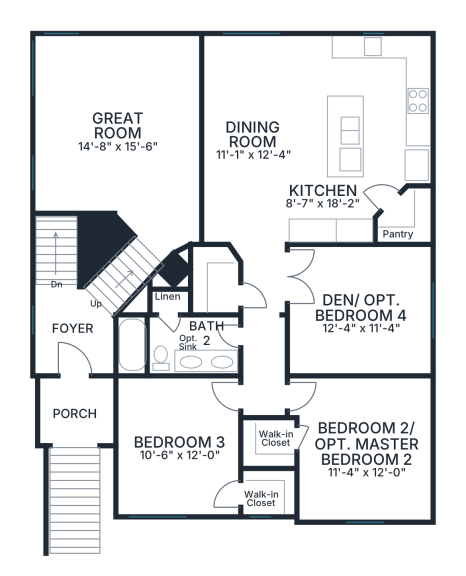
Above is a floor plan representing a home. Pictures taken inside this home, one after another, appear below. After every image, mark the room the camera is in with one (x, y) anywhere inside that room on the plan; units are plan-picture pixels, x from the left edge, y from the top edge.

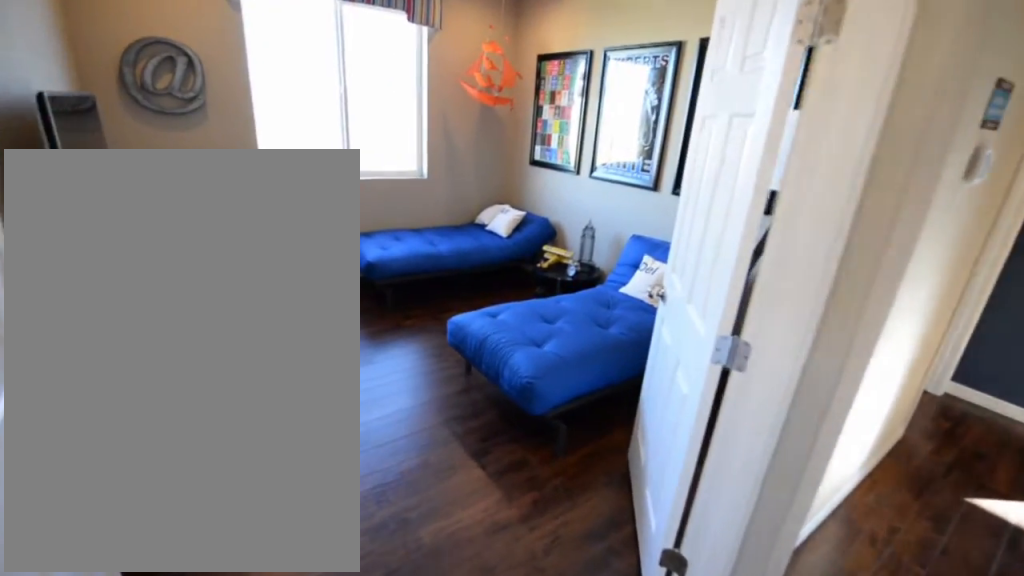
(359, 310)
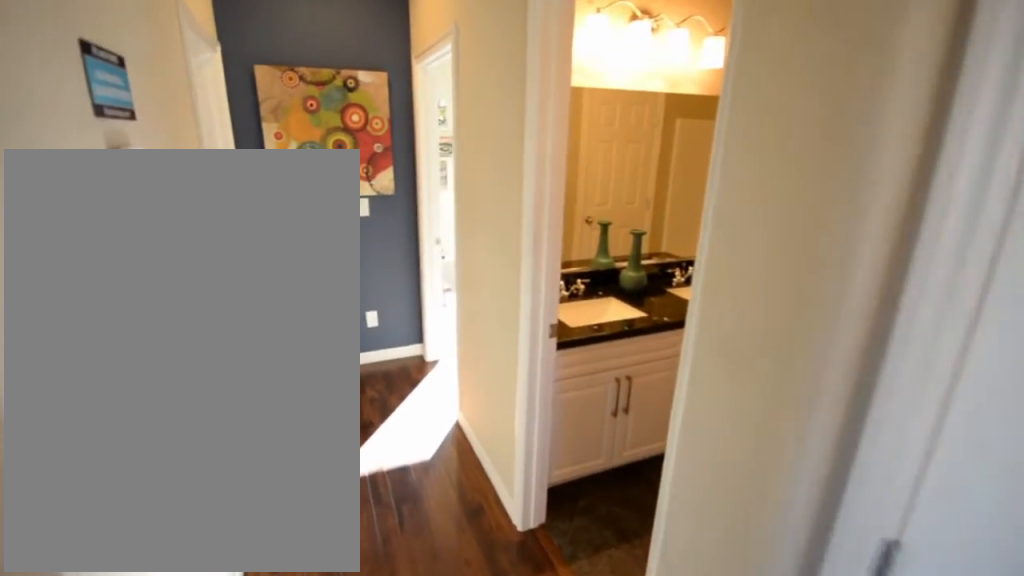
(264, 331)
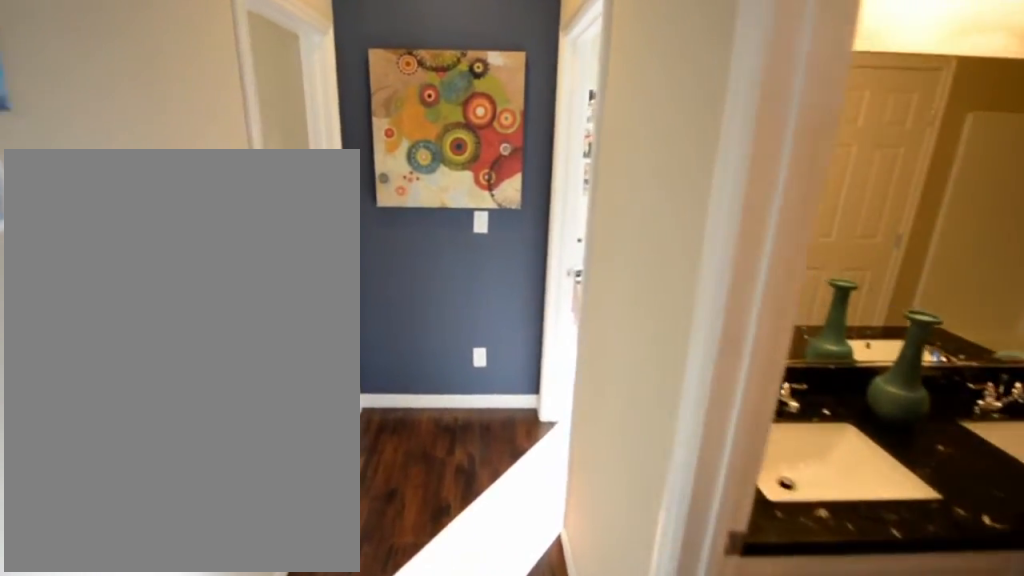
(264, 331)
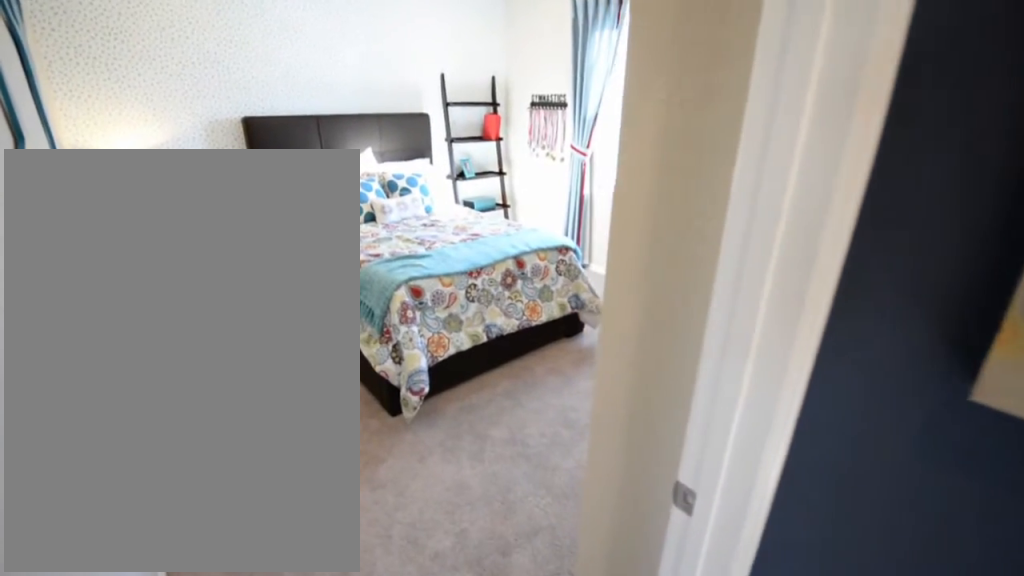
(351, 447)
